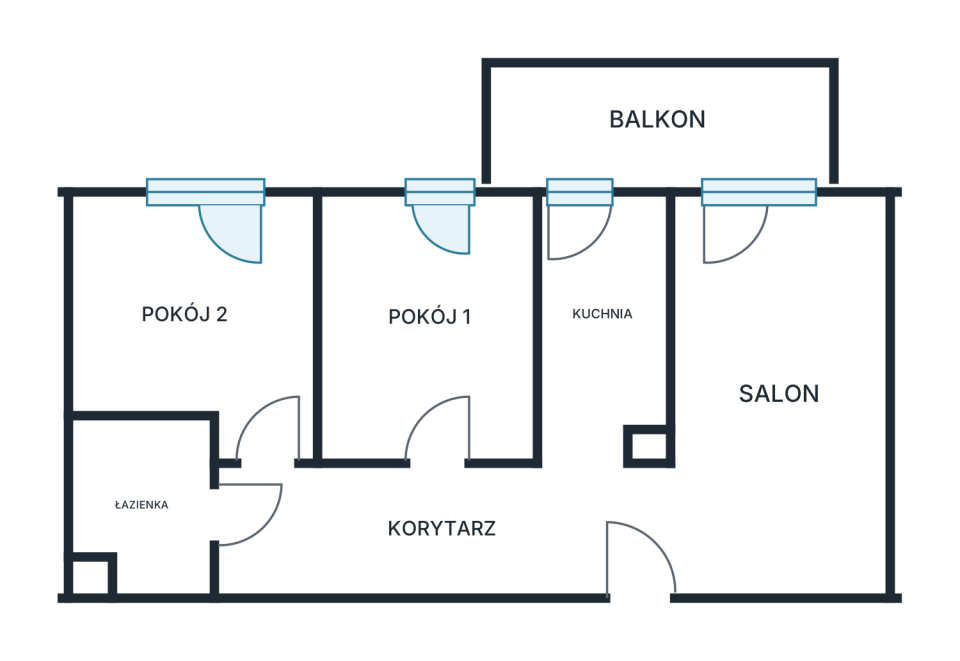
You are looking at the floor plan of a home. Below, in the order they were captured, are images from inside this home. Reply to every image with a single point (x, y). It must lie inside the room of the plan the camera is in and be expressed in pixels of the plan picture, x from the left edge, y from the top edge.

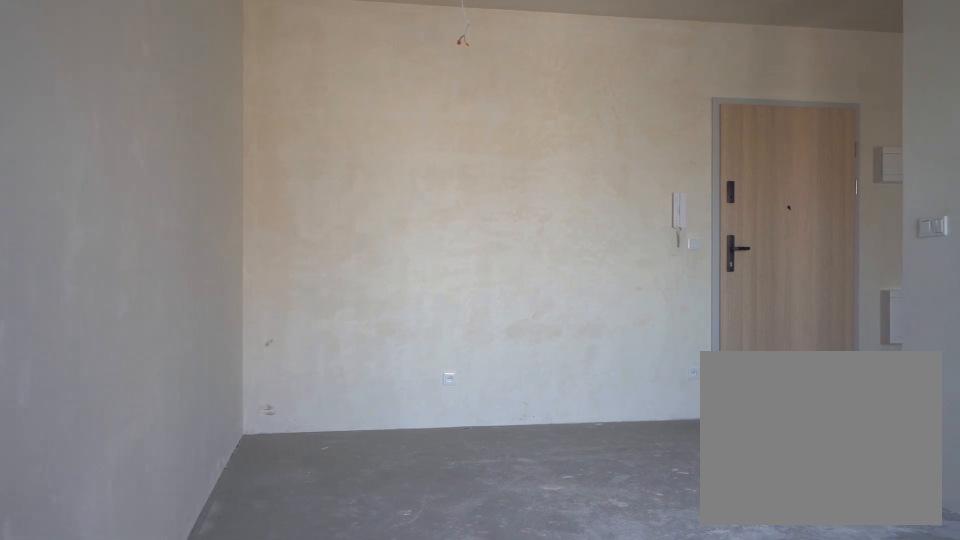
(787, 374)
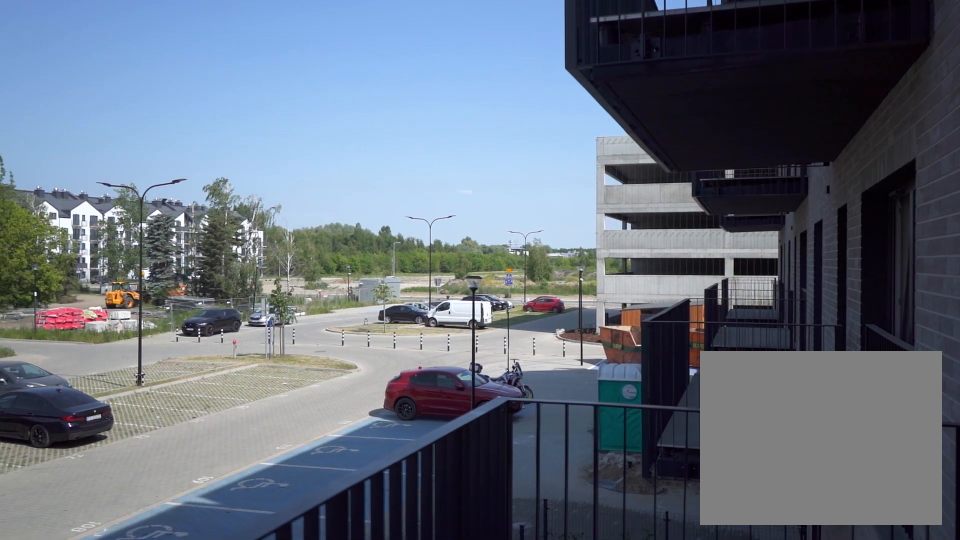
(659, 123)
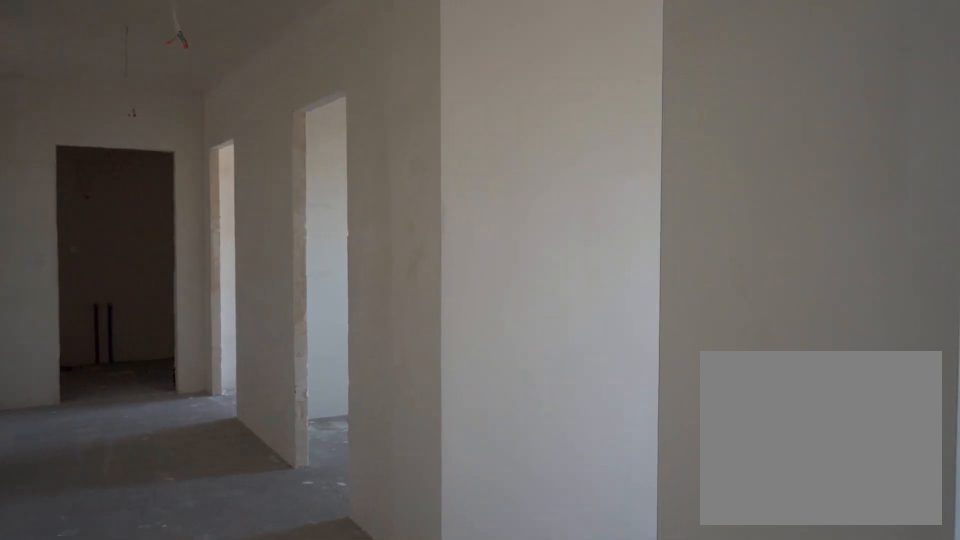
(447, 529)
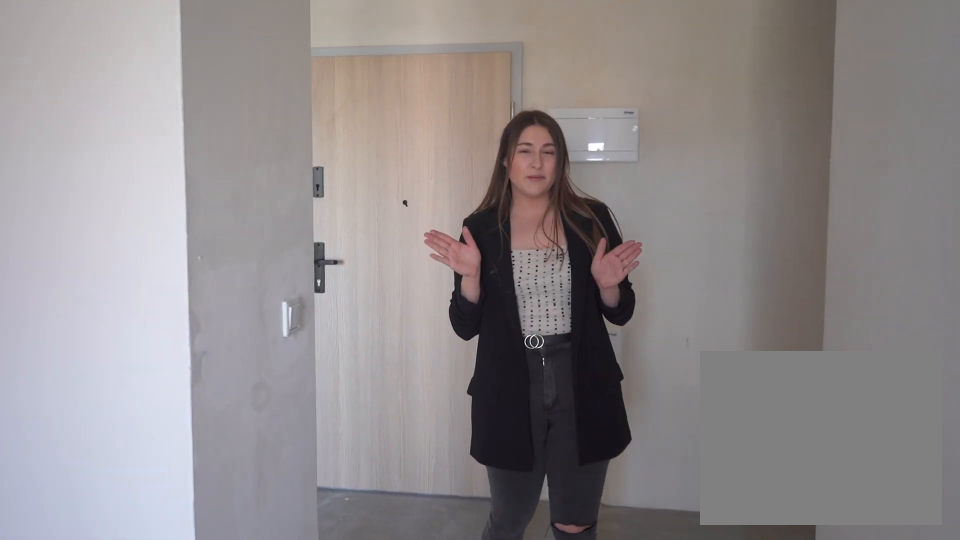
(602, 330)
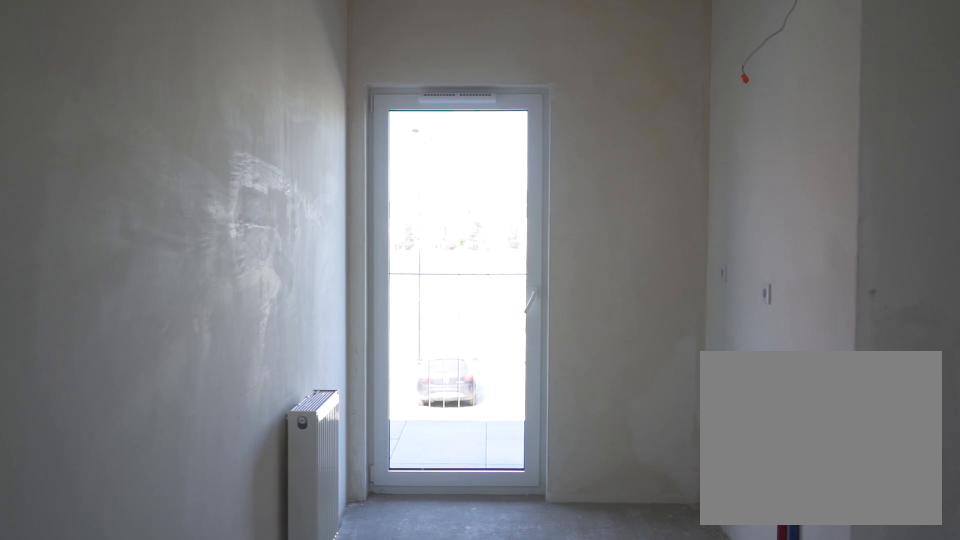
(601, 330)
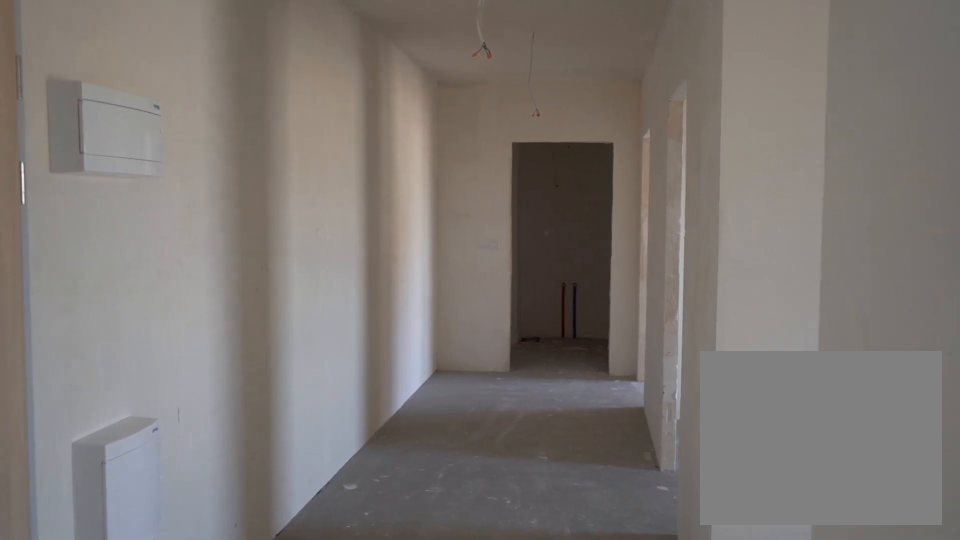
(448, 530)
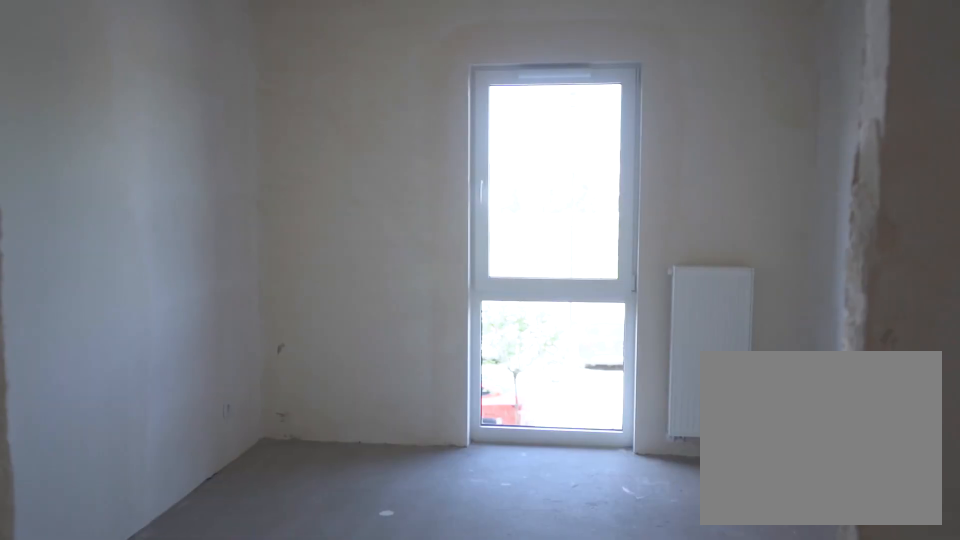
(425, 334)
